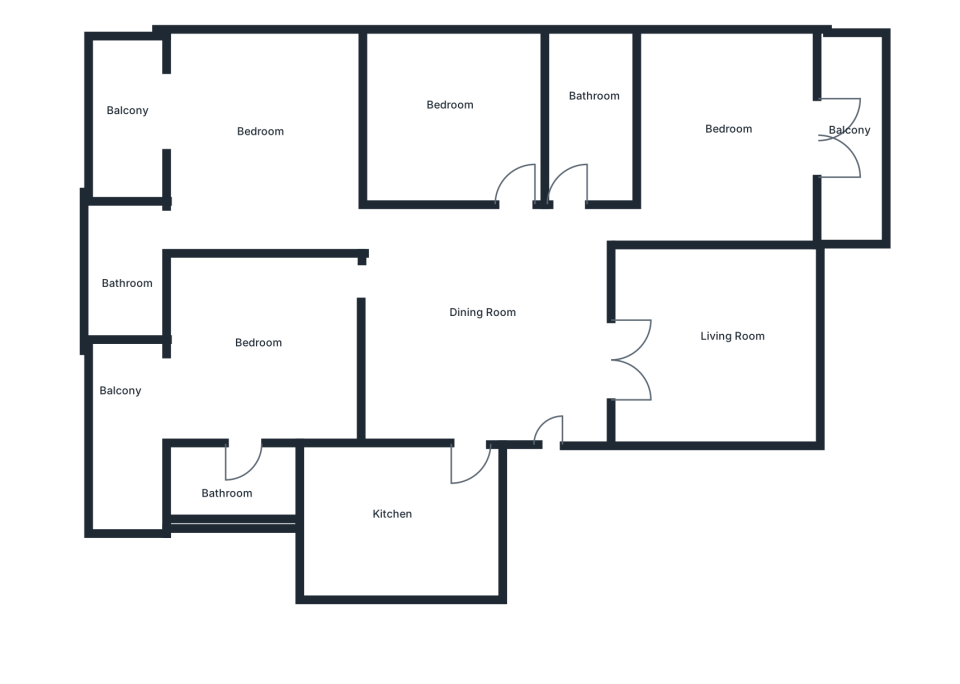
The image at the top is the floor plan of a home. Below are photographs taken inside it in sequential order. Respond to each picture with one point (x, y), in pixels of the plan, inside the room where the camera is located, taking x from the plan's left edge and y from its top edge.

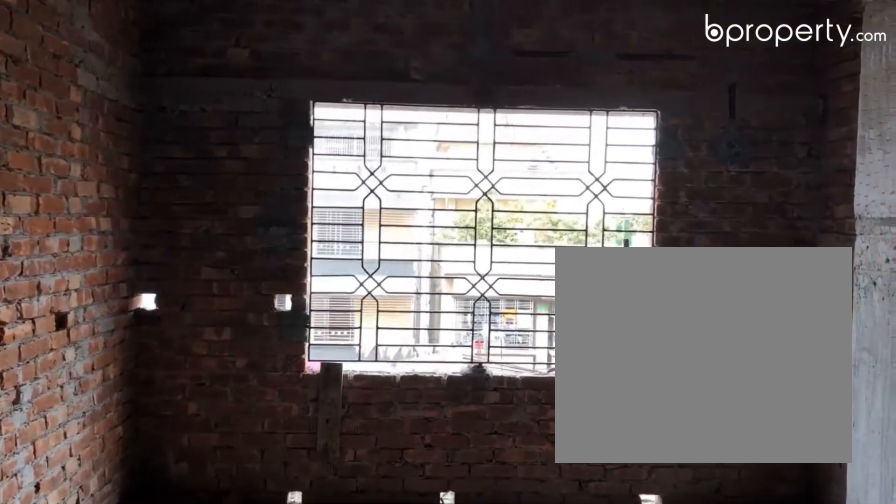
(739, 360)
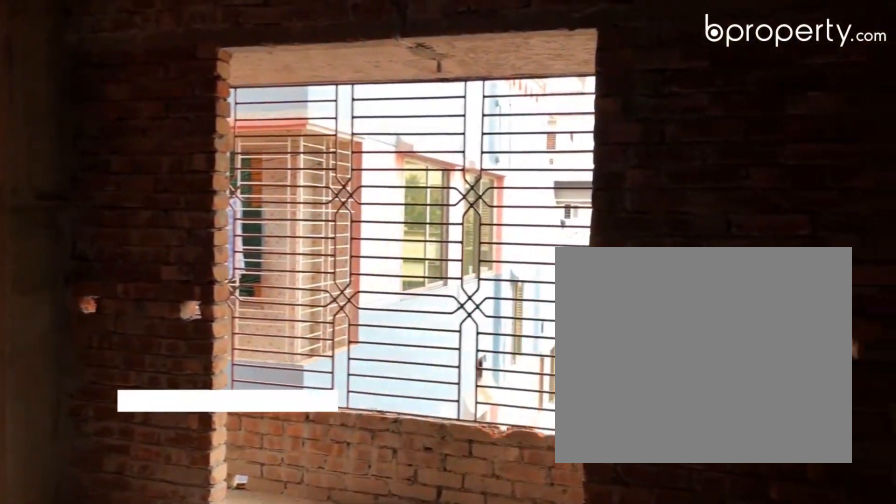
(731, 154)
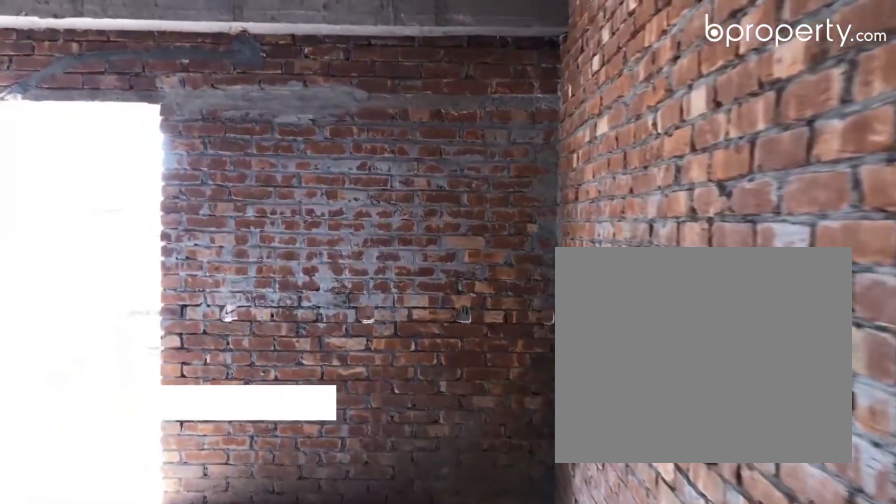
(255, 329)
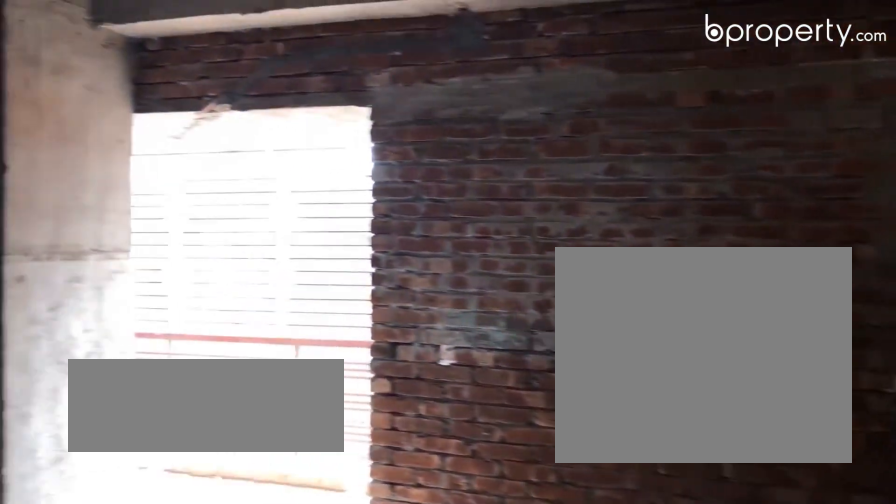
(255, 329)
